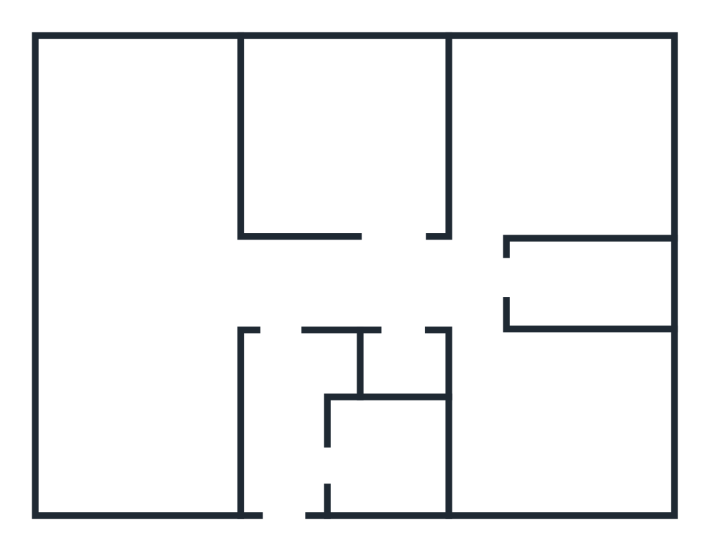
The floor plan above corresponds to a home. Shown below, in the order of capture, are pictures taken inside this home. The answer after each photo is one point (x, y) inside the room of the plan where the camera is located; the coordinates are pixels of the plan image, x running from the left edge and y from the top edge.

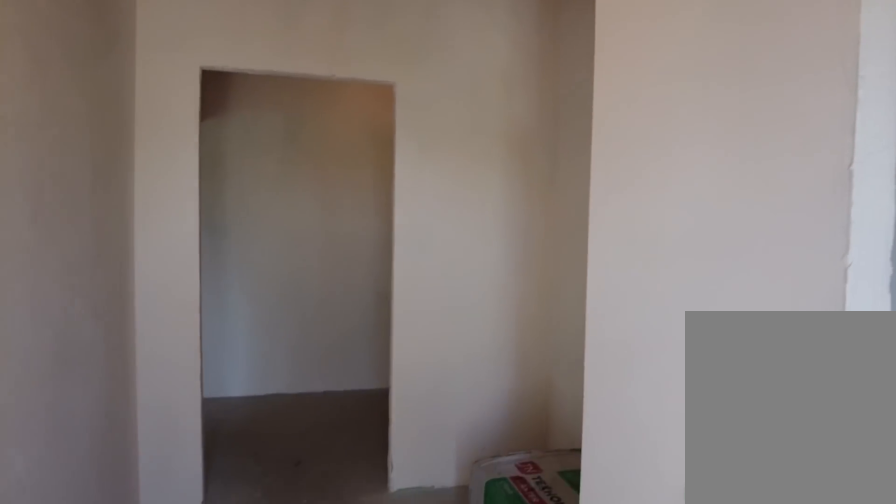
(297, 481)
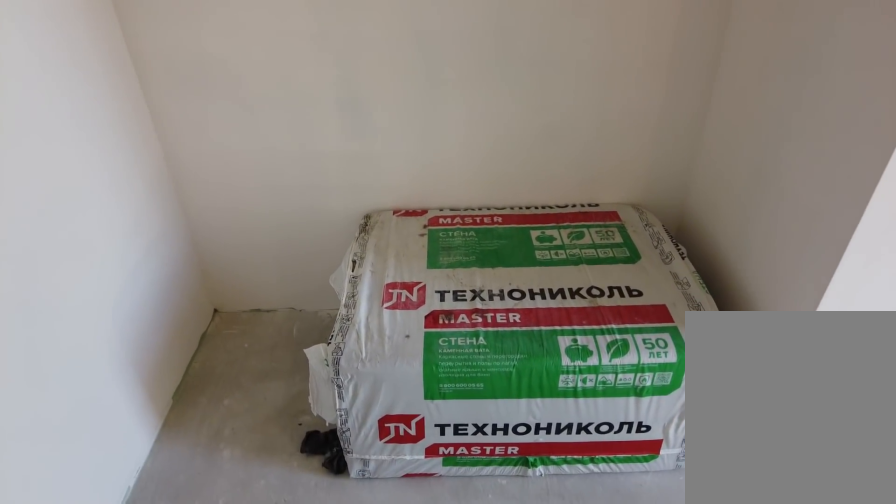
(278, 385)
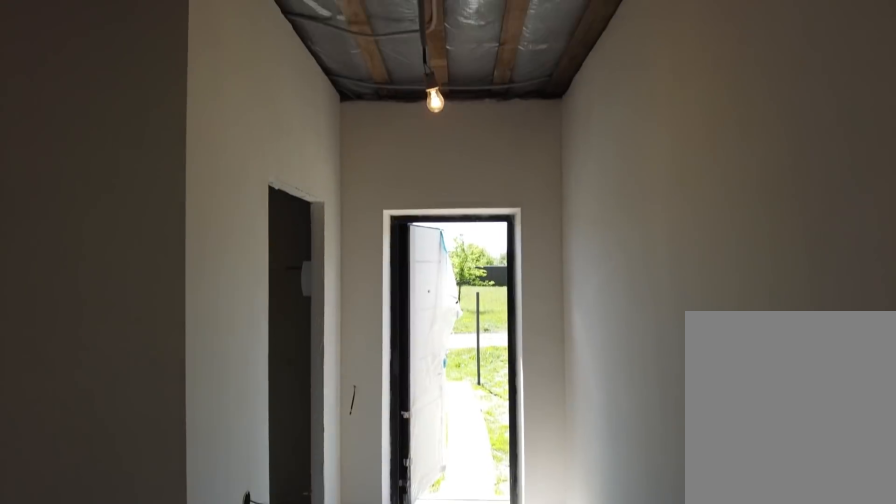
(278, 385)
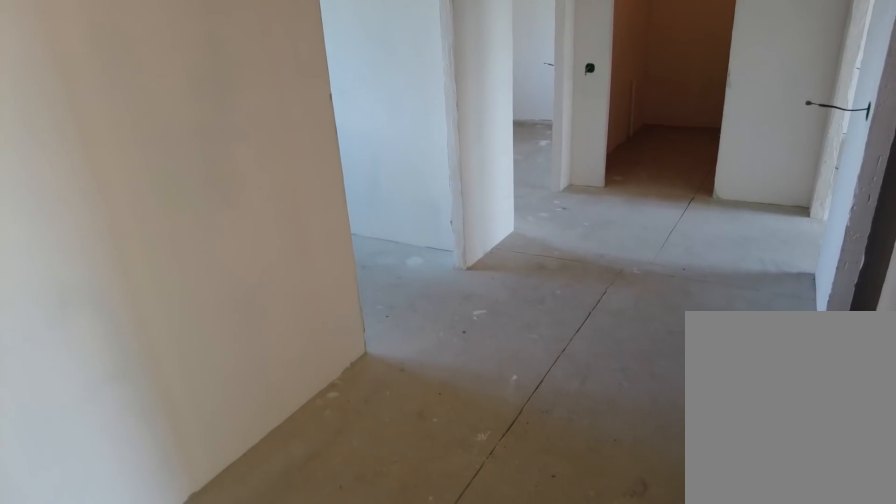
(284, 307)
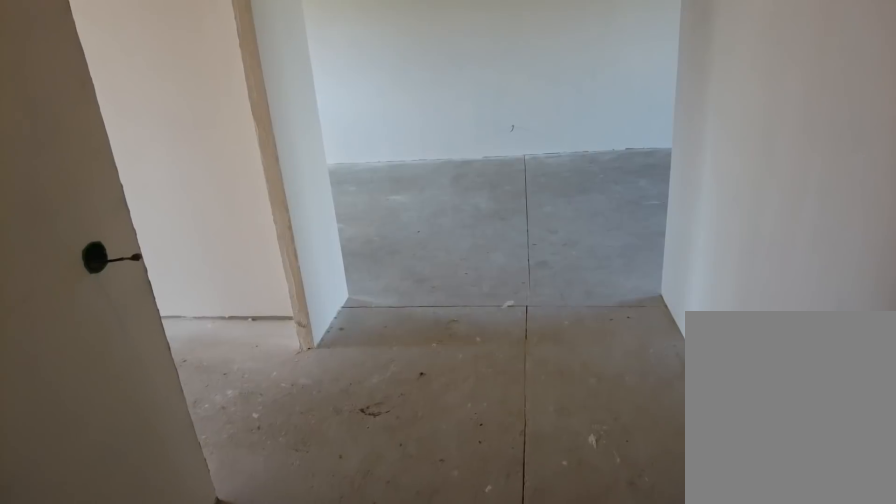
(413, 300)
